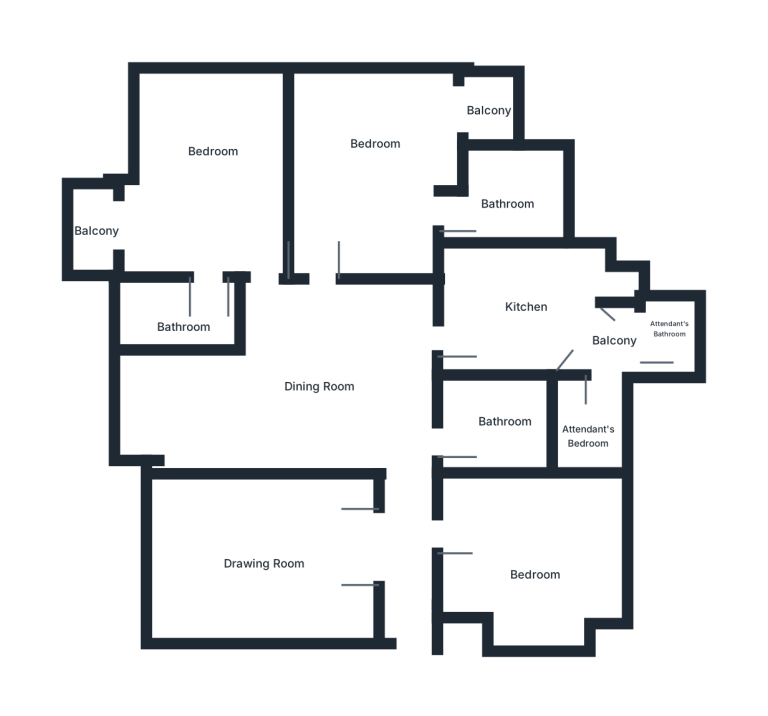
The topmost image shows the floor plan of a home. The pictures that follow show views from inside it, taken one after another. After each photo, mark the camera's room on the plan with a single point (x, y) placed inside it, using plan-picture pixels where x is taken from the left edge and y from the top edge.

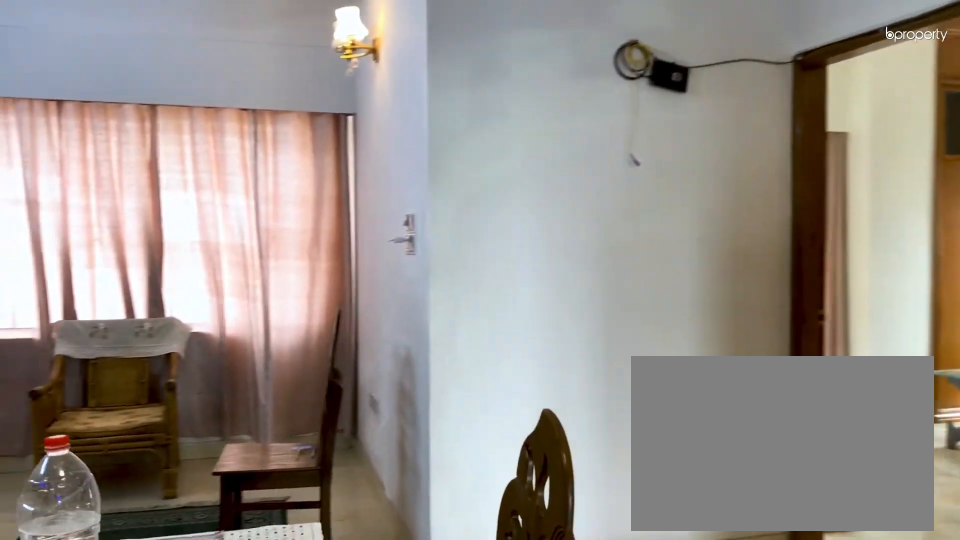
(316, 392)
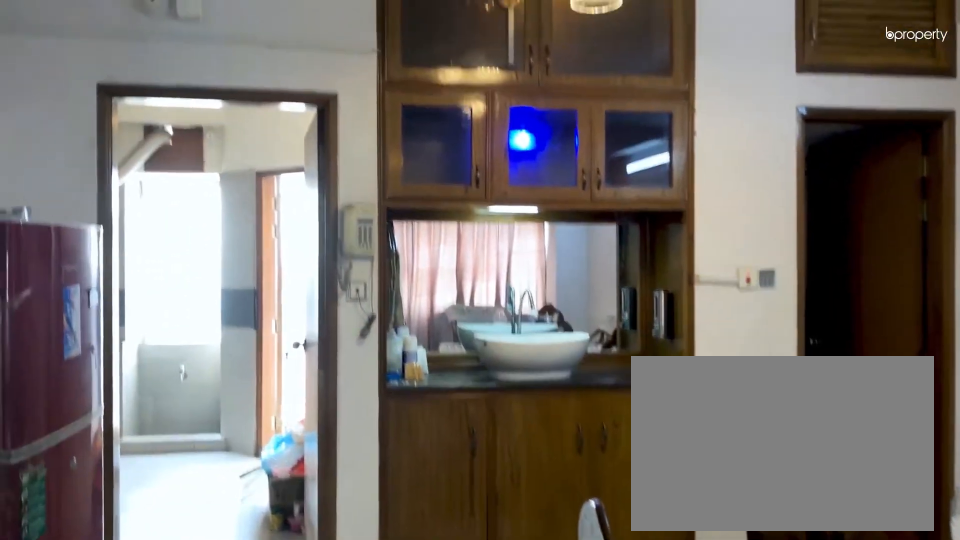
(316, 392)
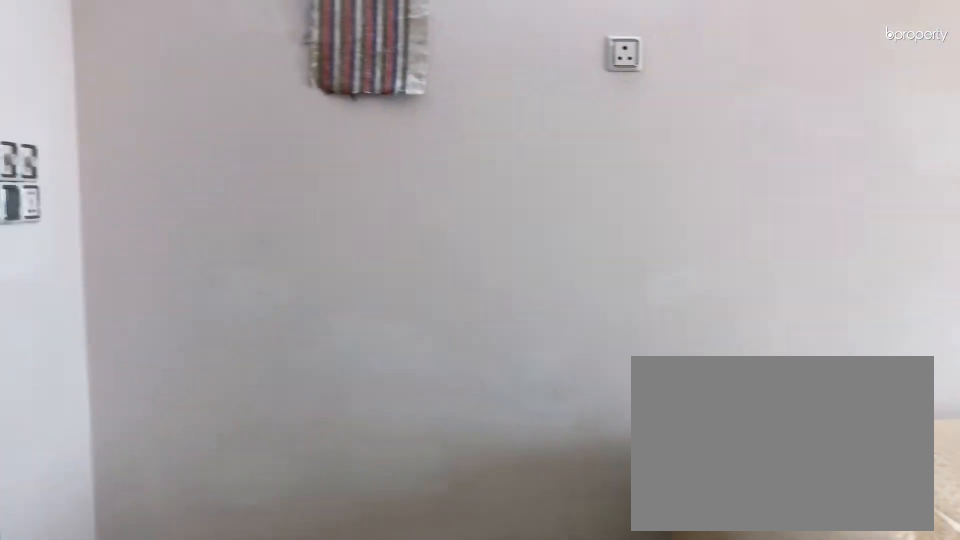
(254, 581)
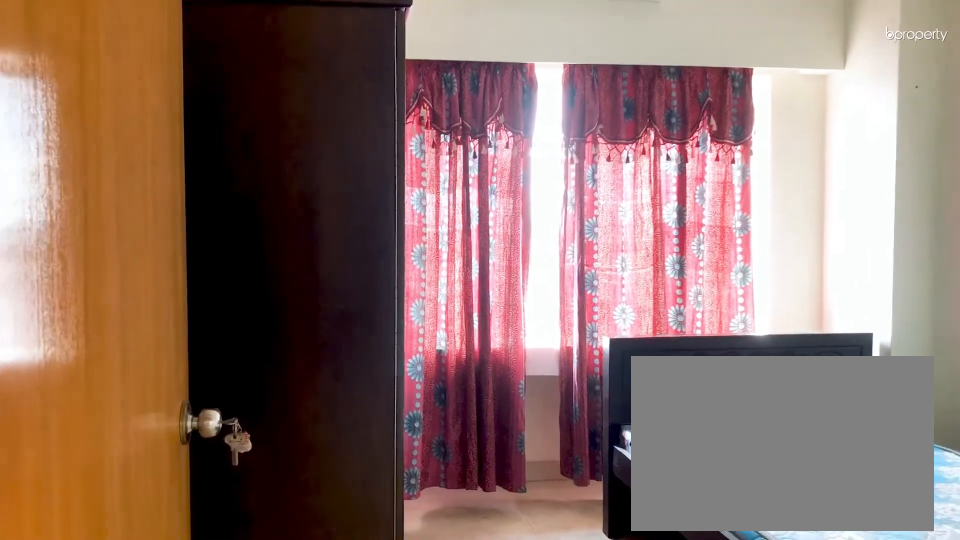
(476, 546)
